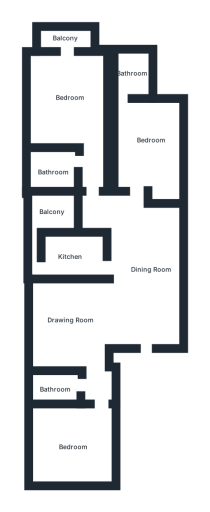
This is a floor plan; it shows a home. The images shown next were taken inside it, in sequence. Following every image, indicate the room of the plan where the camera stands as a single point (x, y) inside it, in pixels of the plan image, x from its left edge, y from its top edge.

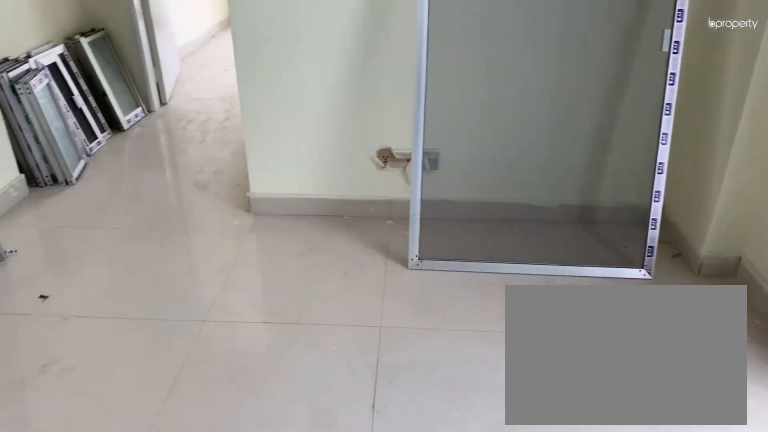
(66, 316)
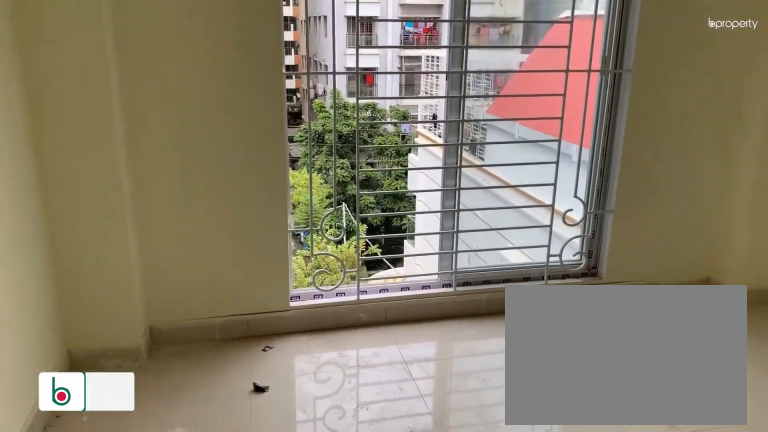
(72, 445)
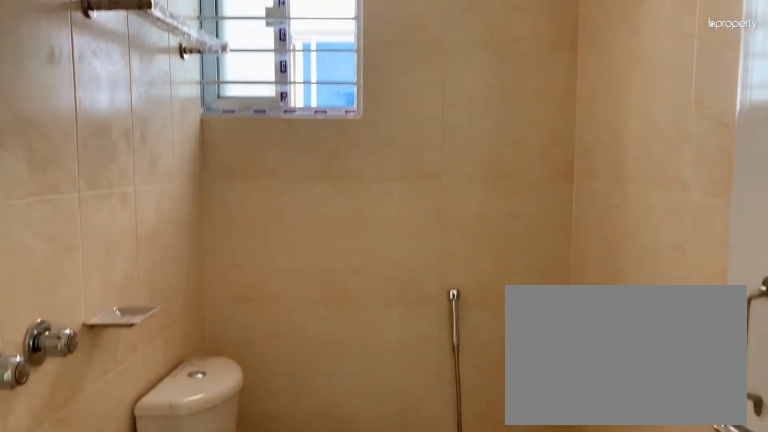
(58, 385)
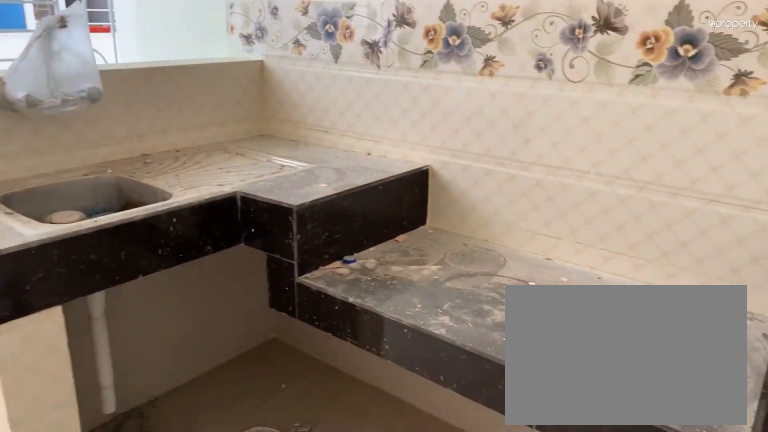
(73, 254)
